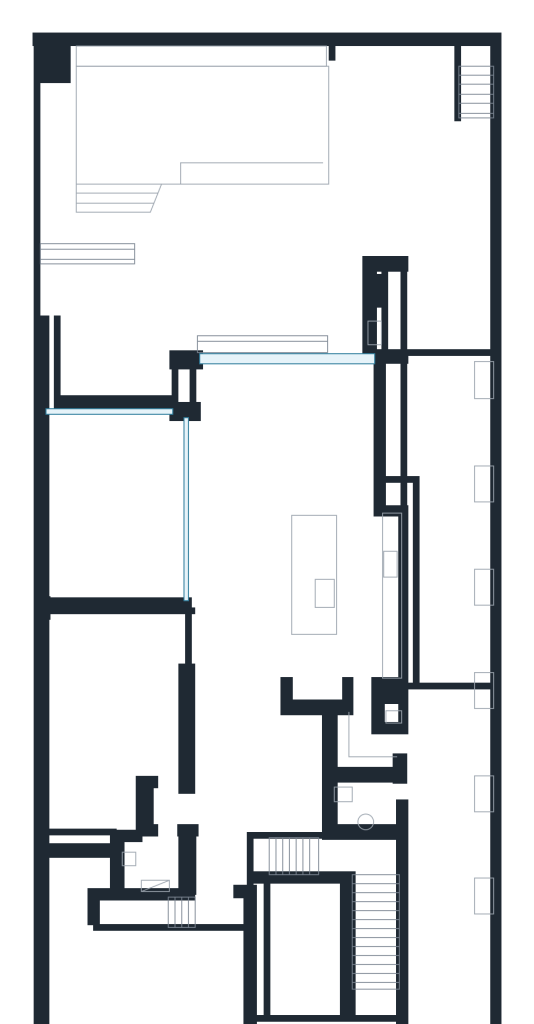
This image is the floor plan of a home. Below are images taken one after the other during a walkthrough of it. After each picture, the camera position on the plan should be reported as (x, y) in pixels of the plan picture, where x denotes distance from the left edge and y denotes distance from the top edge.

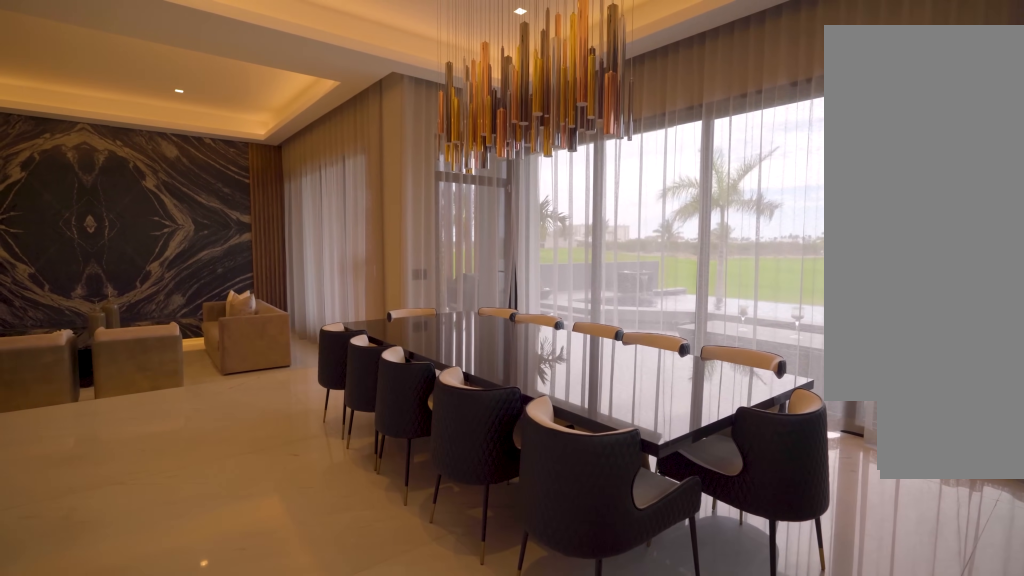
(328, 490)
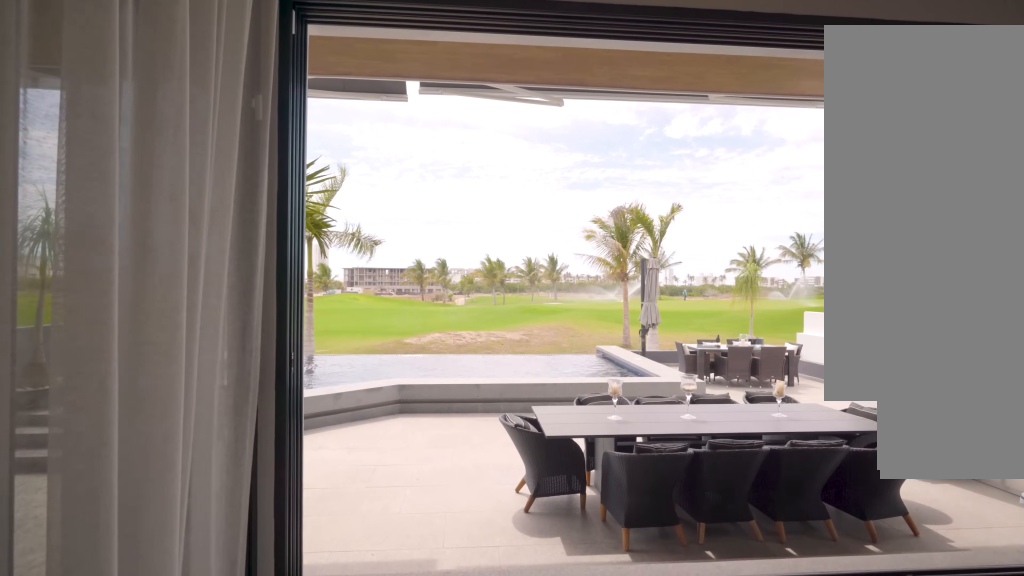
(233, 379)
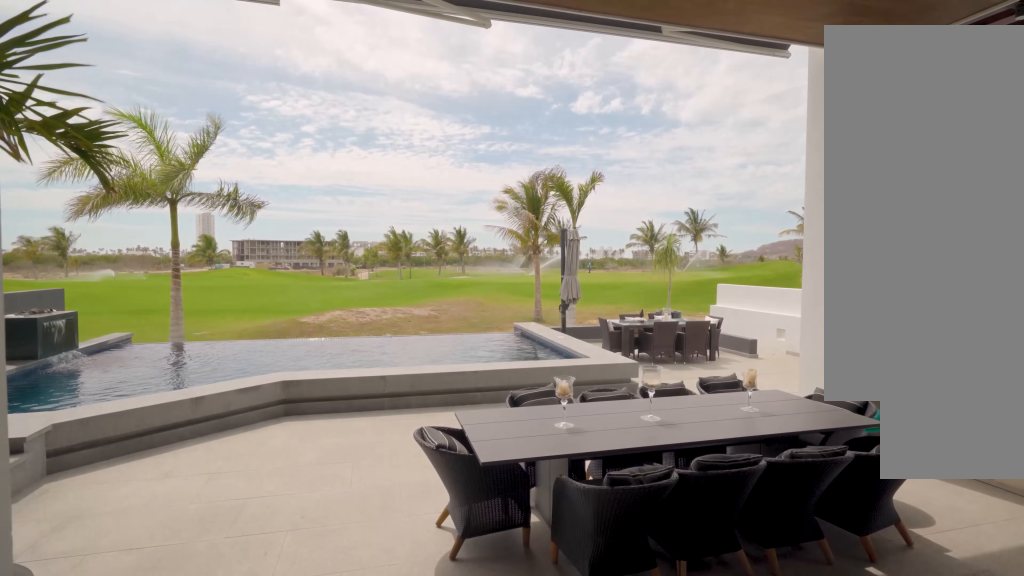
(234, 352)
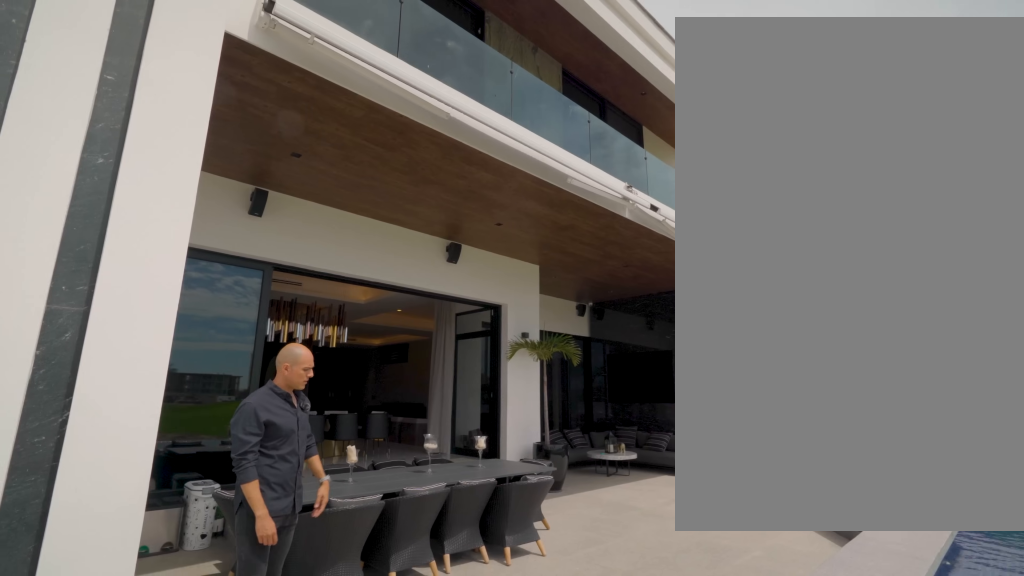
(365, 174)
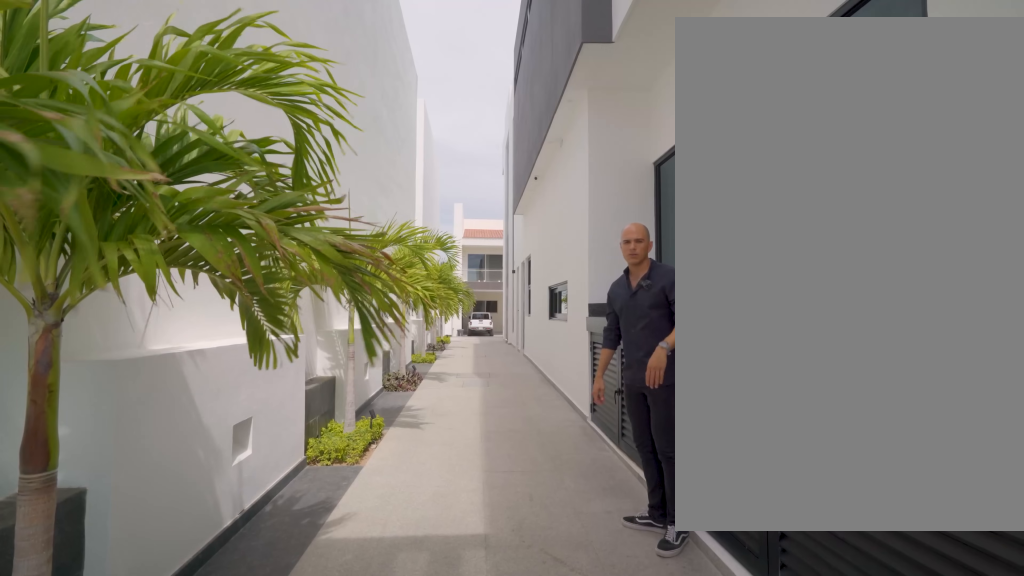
(453, 440)
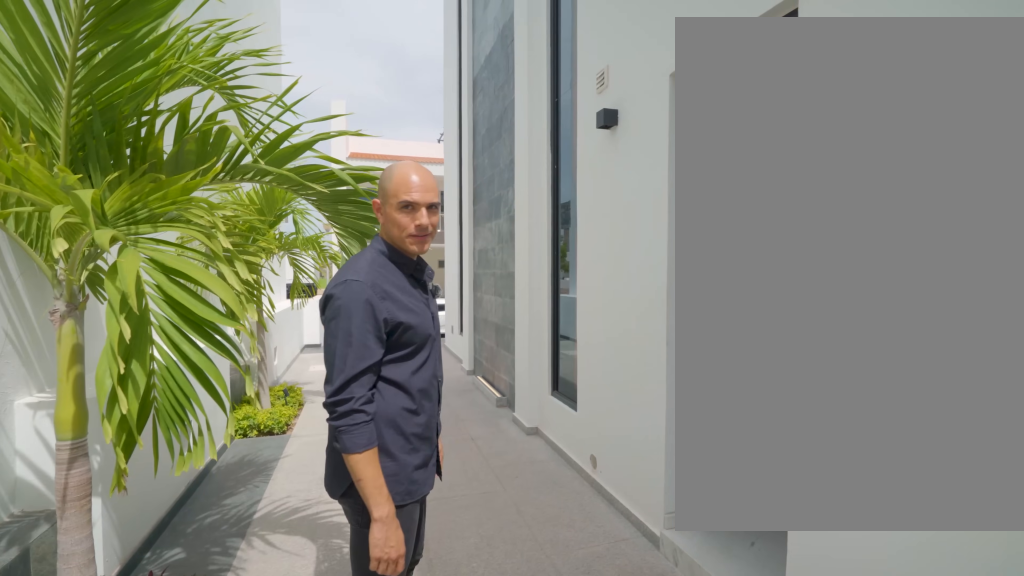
(445, 707)
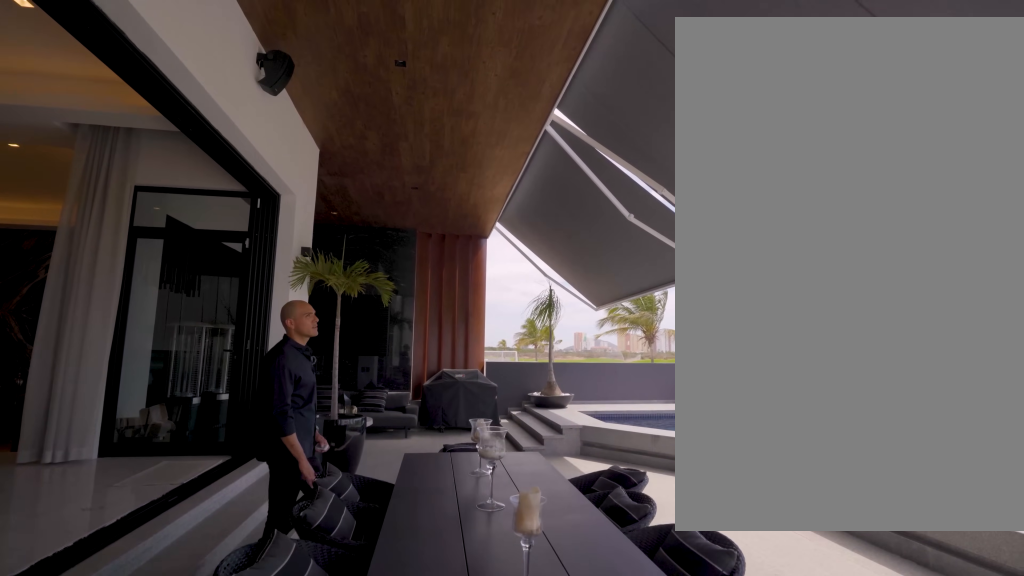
(357, 261)
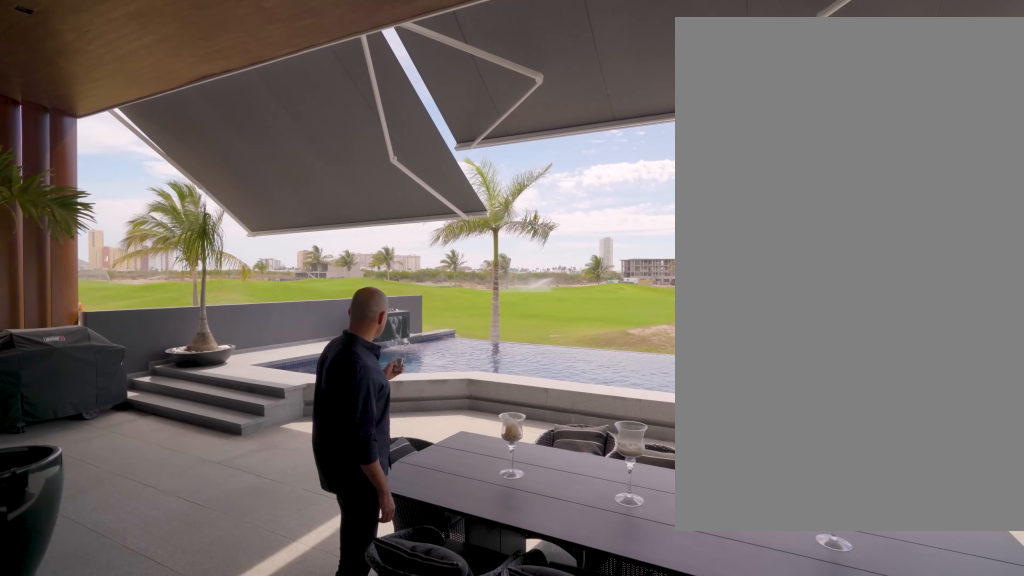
(267, 357)
